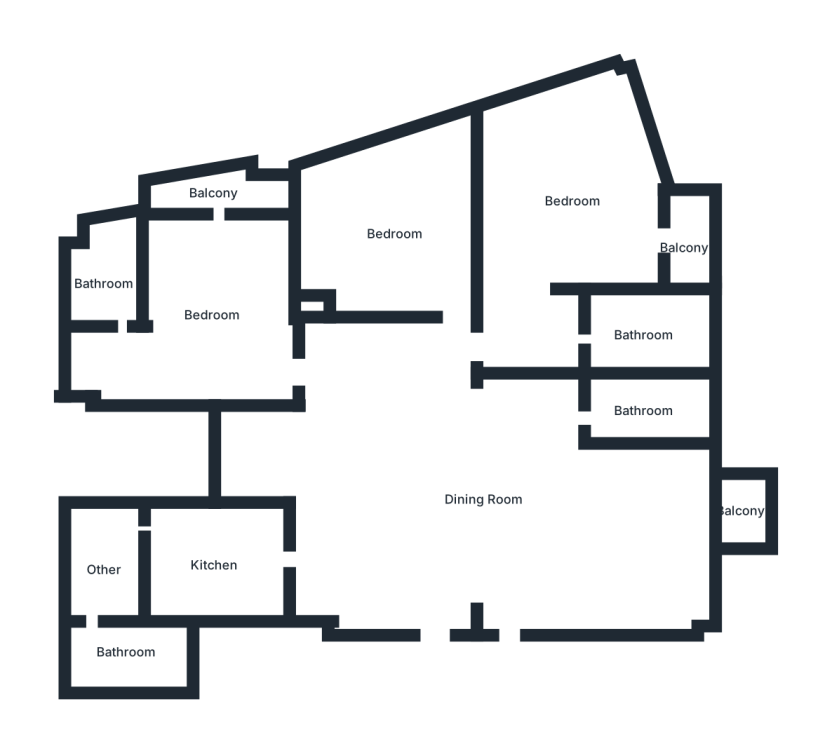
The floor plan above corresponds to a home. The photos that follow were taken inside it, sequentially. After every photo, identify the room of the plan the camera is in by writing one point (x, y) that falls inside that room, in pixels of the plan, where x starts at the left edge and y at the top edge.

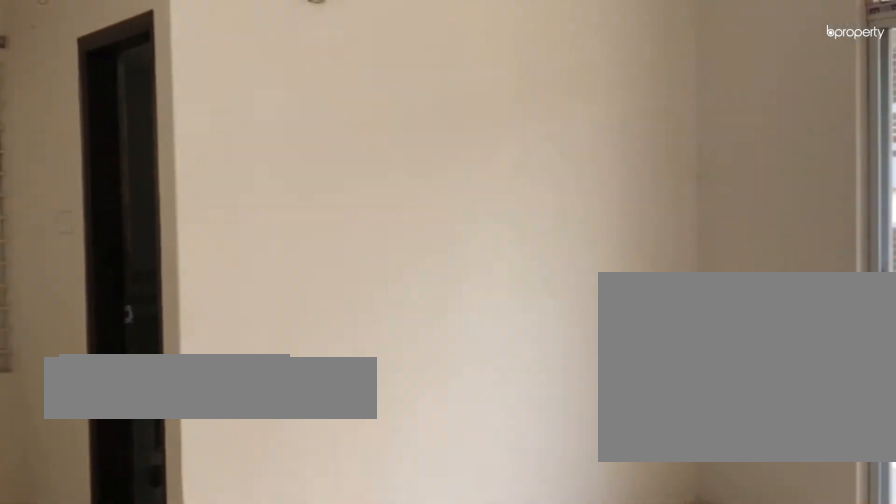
(211, 315)
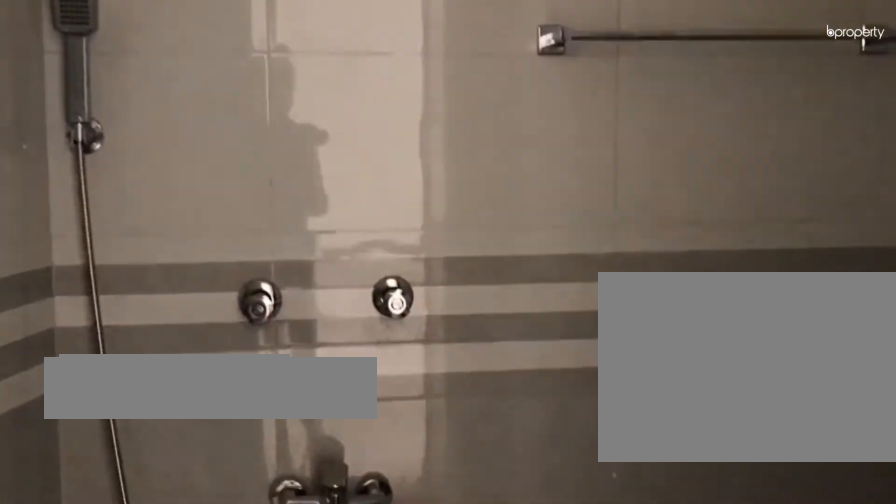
(105, 283)
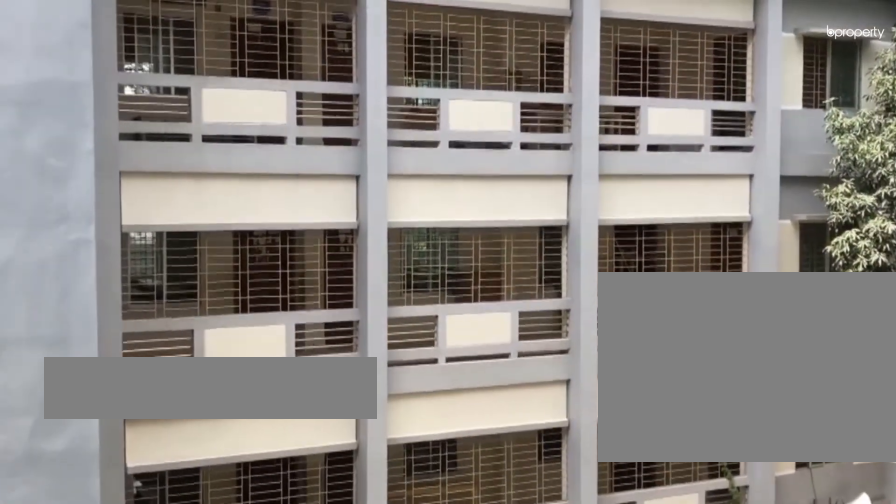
(209, 191)
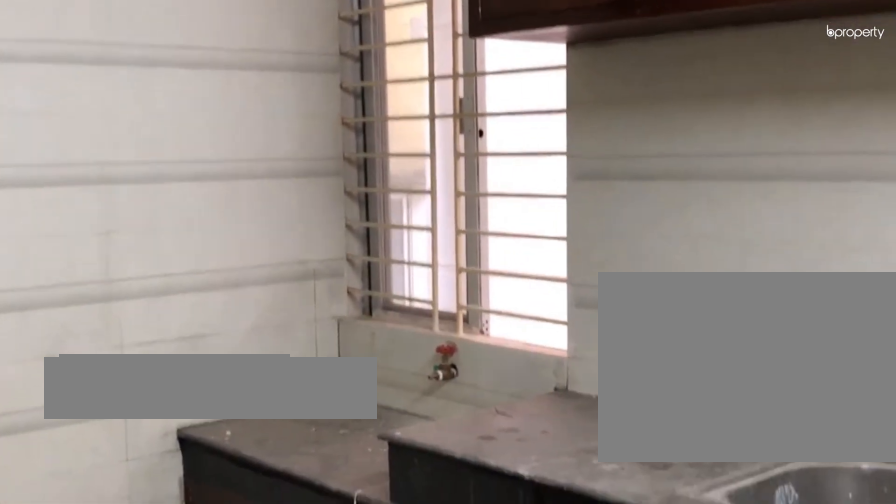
(211, 565)
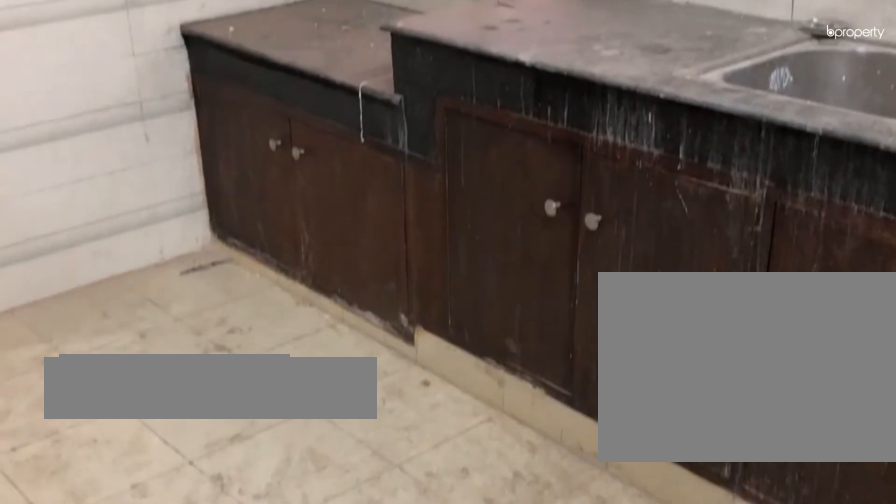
(211, 565)
